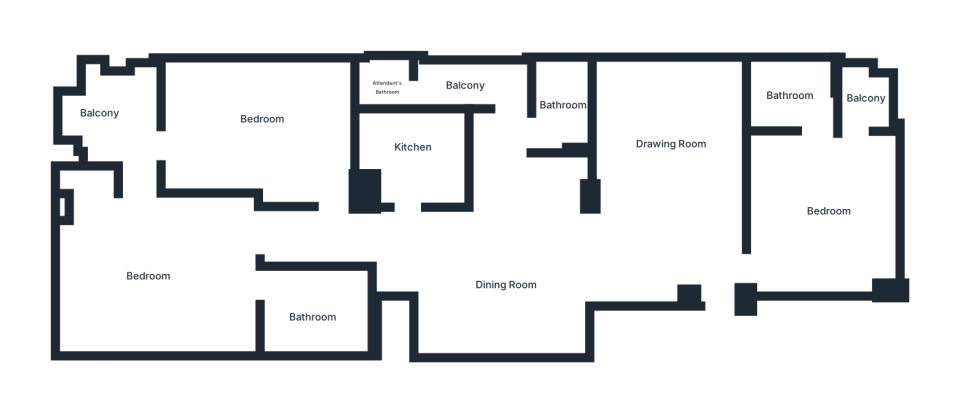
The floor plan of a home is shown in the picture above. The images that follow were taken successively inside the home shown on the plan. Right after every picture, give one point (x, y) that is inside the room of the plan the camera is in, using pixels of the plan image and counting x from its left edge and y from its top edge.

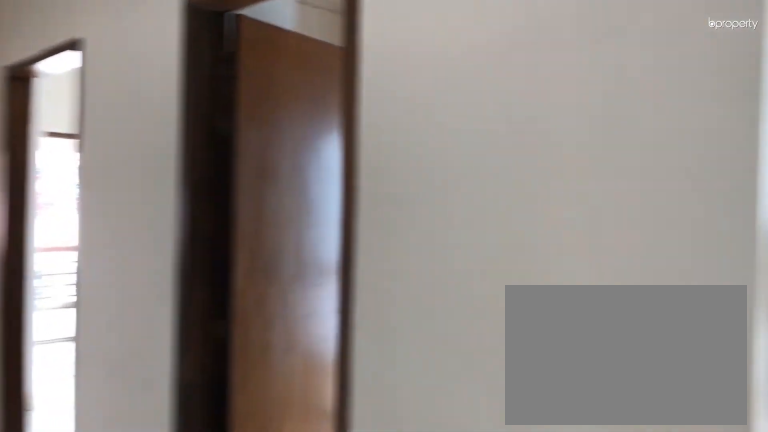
(499, 286)
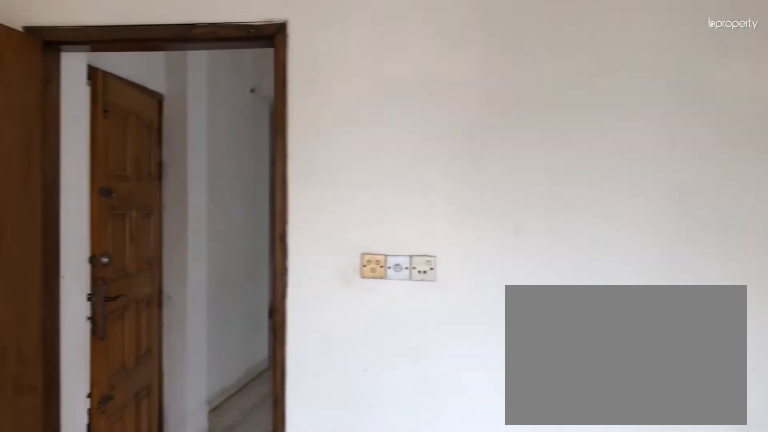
(824, 207)
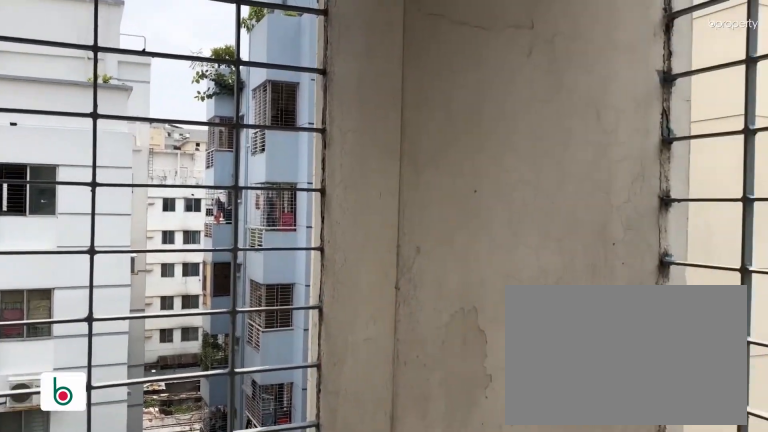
(863, 97)
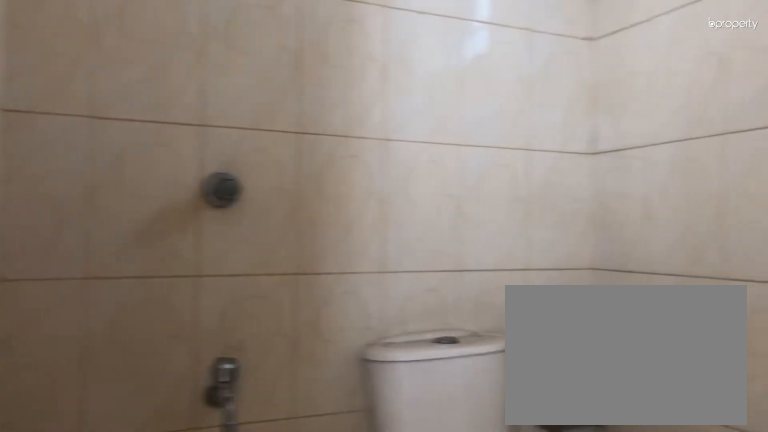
(785, 97)
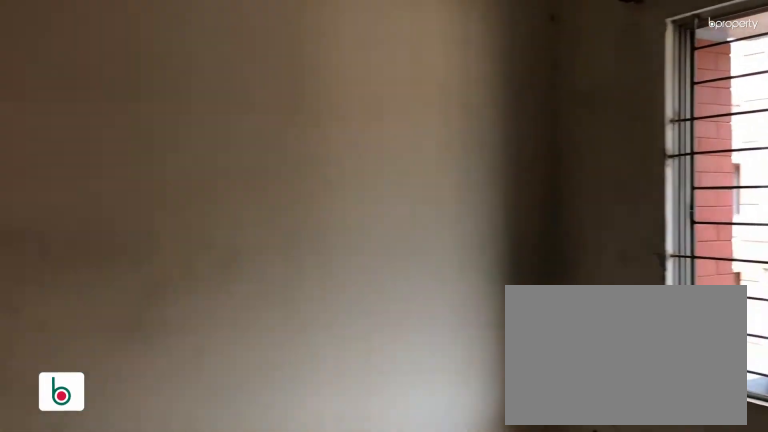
(158, 272)
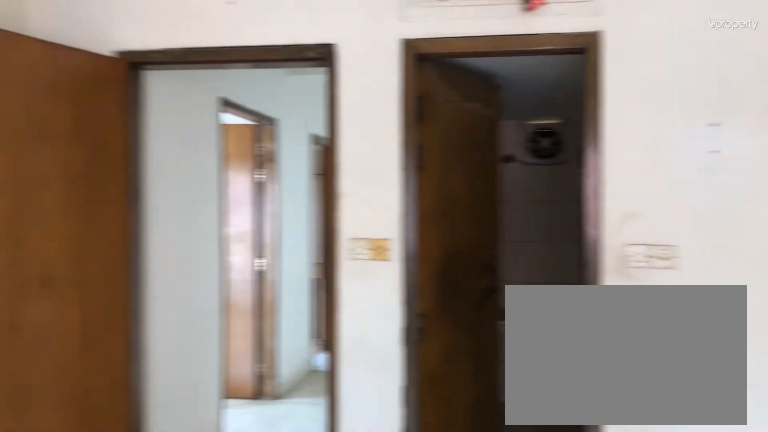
(158, 272)
